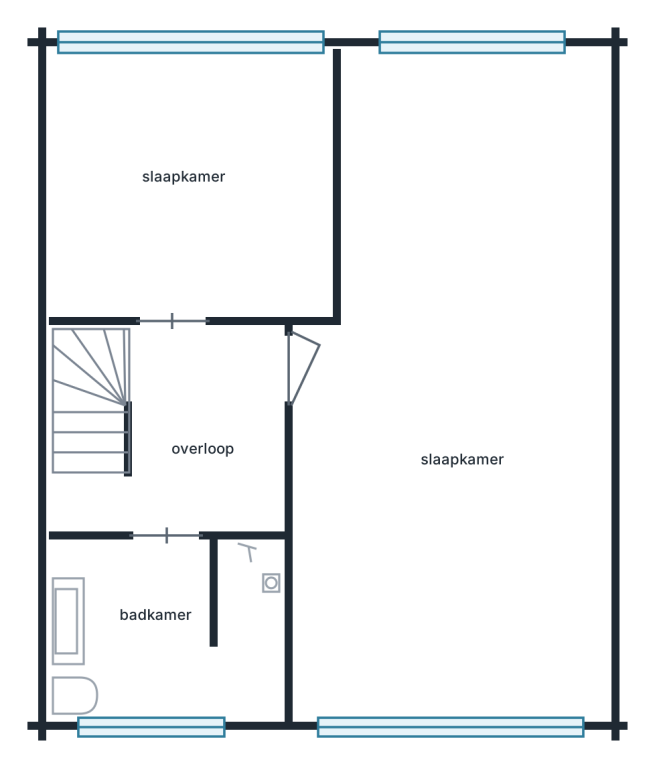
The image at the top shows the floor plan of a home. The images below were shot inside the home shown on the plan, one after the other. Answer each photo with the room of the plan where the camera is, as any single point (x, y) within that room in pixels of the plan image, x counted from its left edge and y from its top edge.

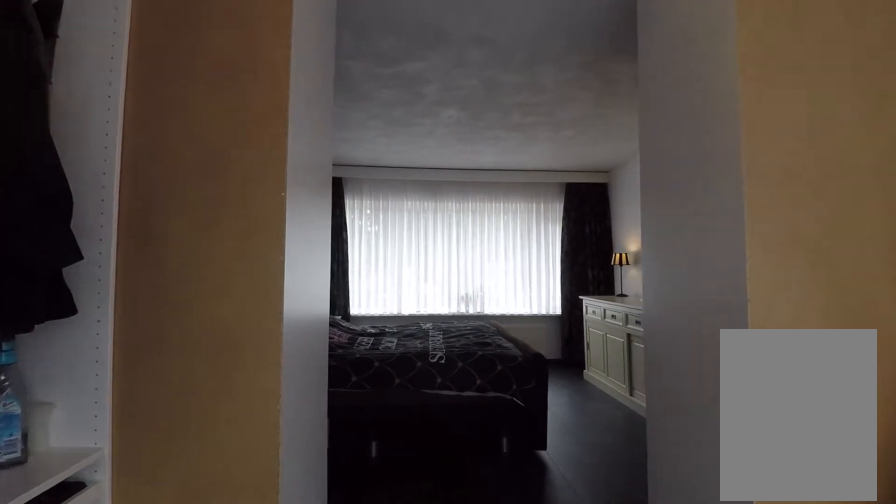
(591, 192)
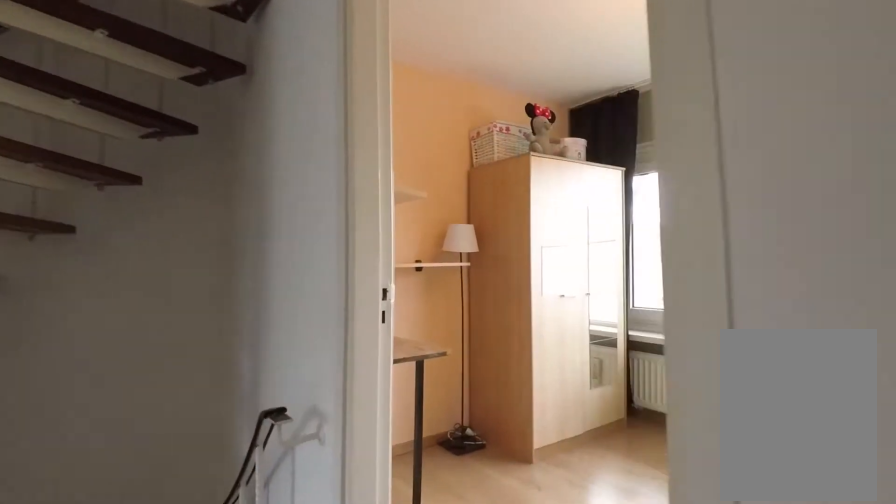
(192, 439)
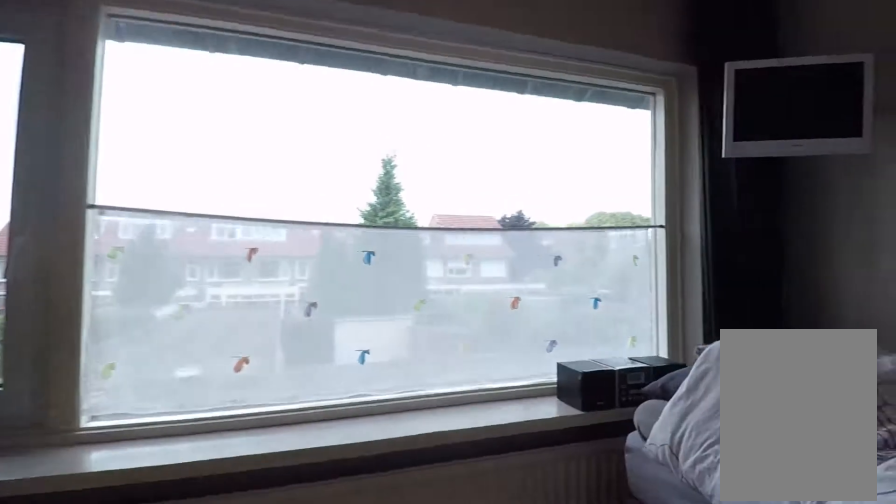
(190, 179)
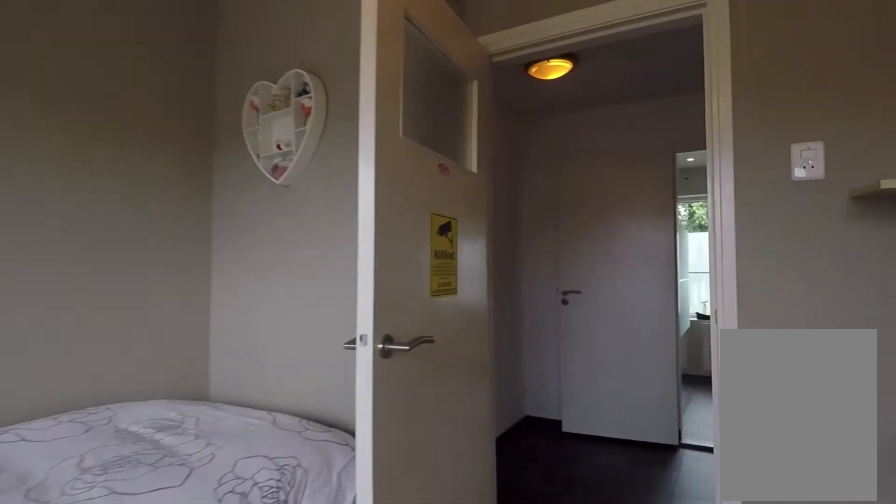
(190, 179)
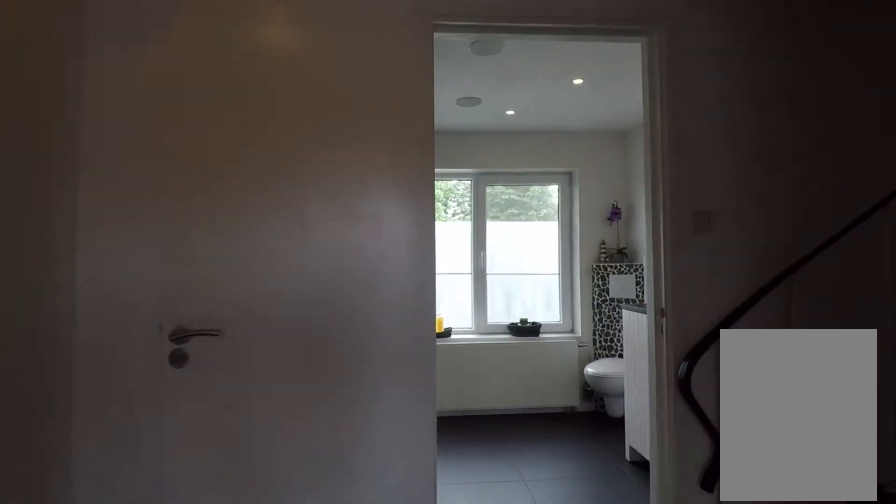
(193, 439)
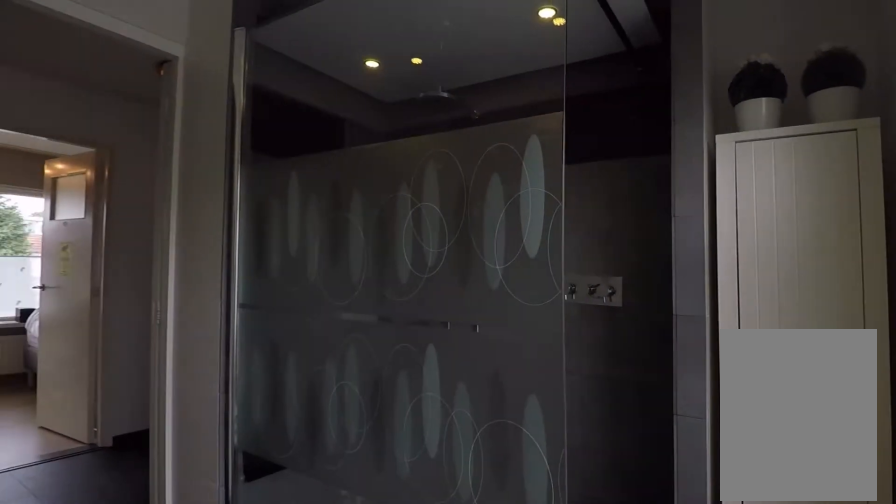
(167, 630)
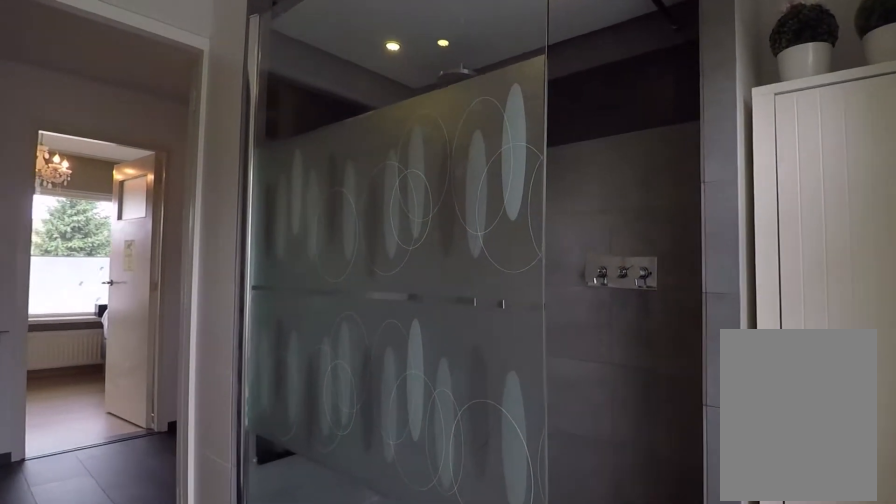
(167, 630)
